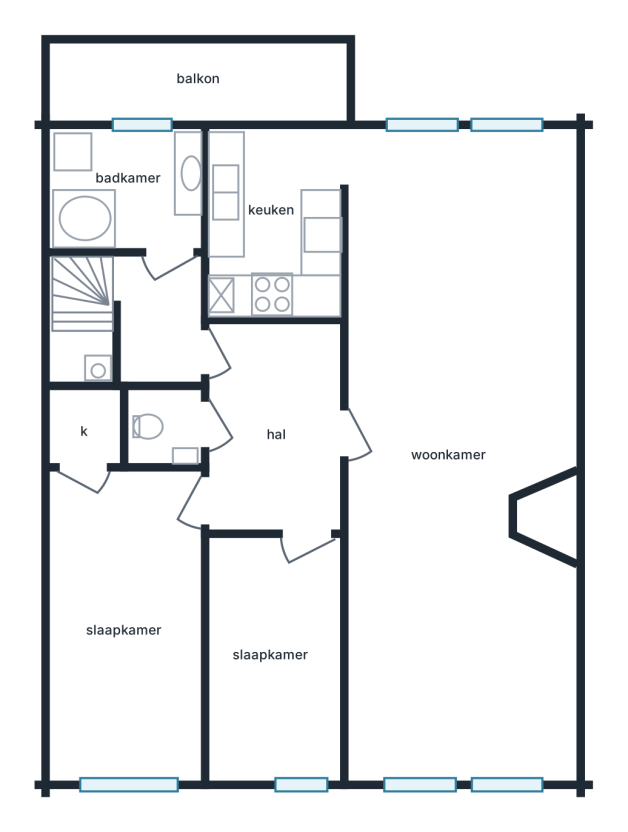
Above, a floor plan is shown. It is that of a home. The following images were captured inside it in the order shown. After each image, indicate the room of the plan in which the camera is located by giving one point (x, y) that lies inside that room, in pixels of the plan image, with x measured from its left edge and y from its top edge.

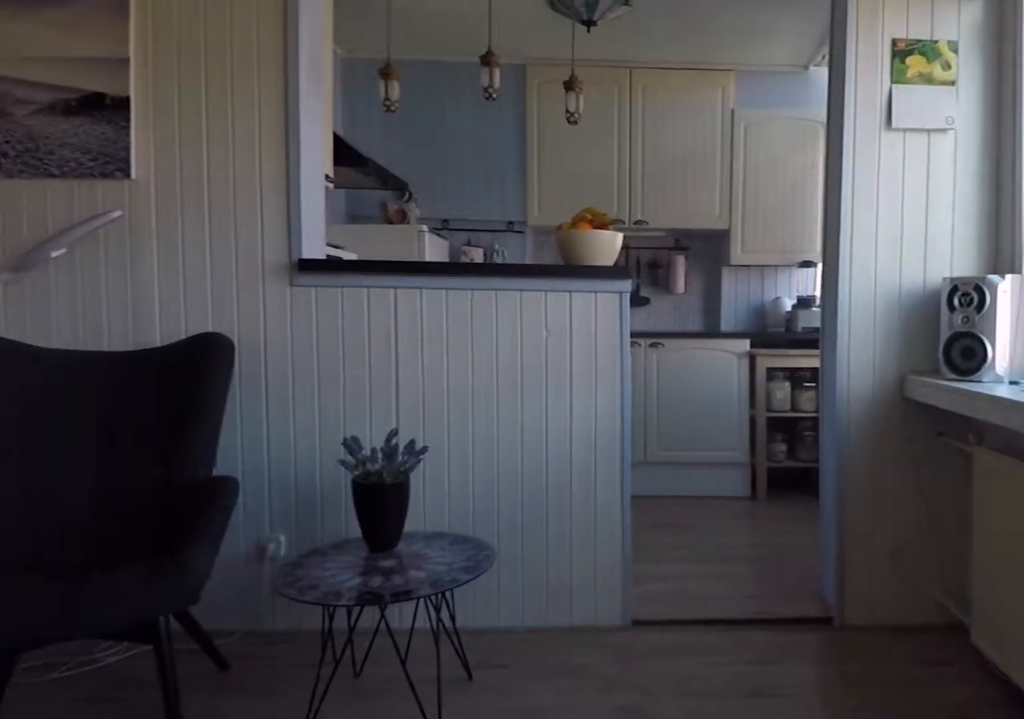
(455, 455)
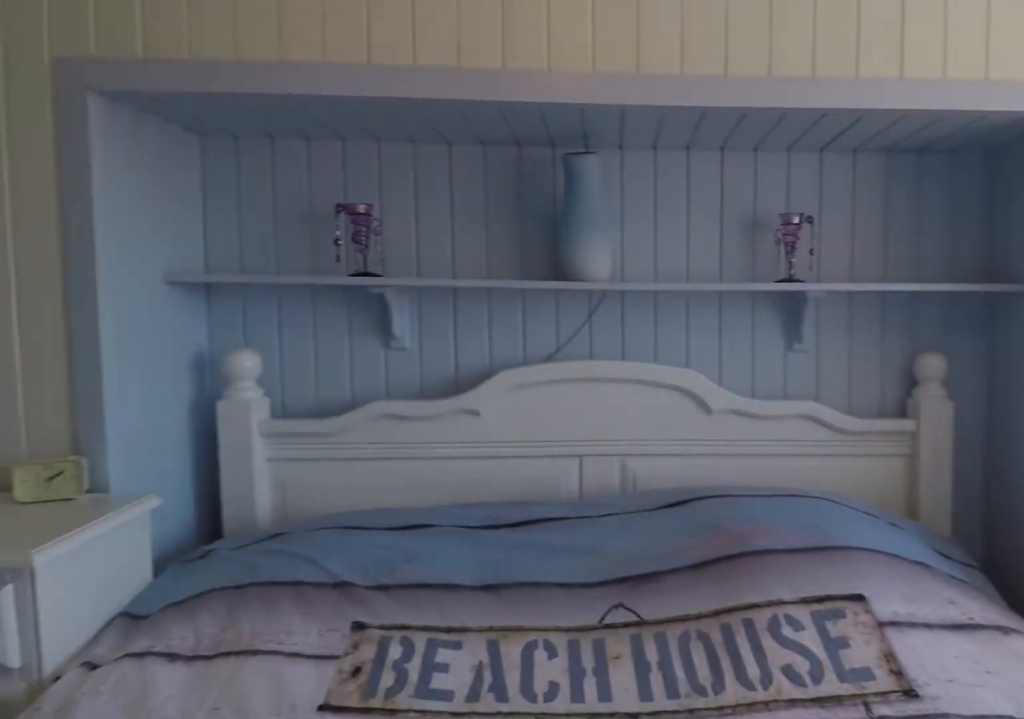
(127, 623)
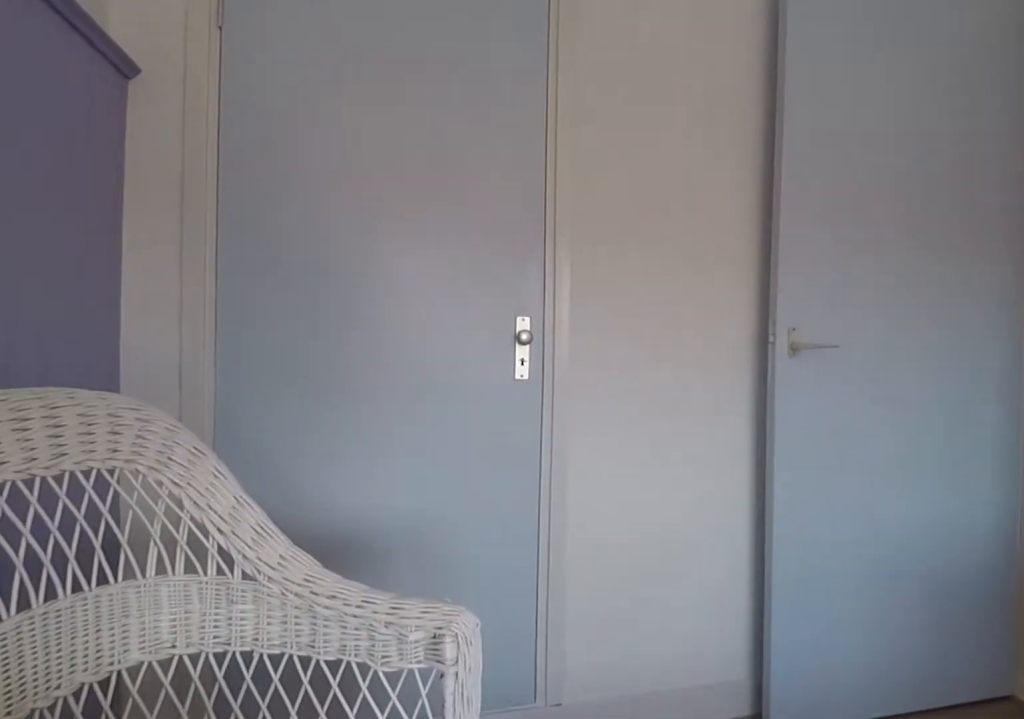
(127, 623)
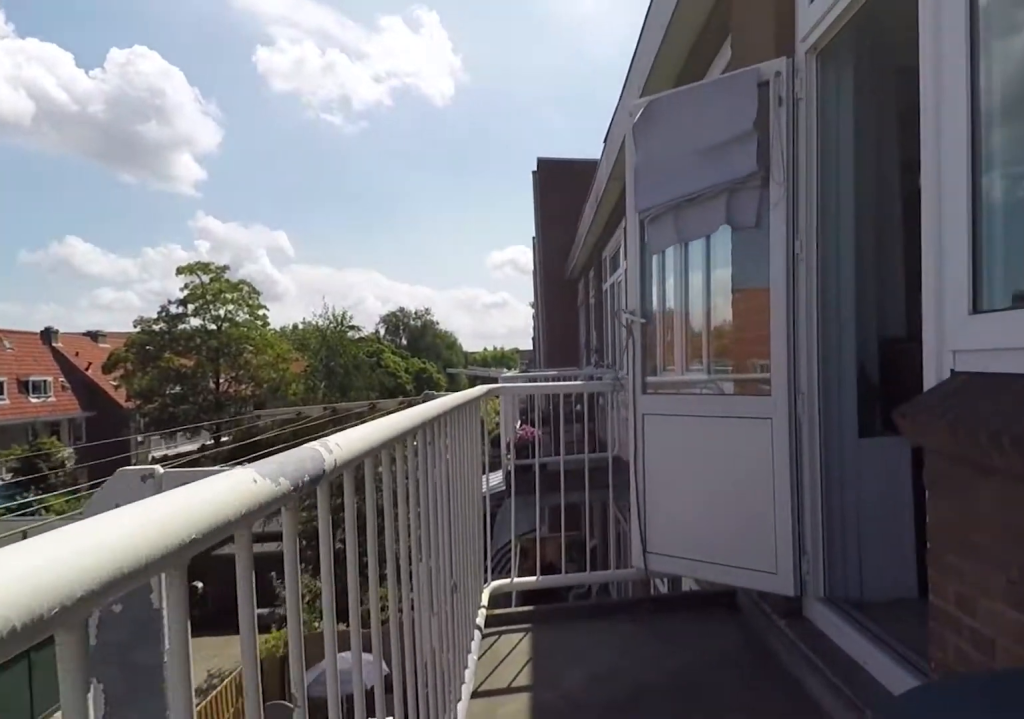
(202, 78)
